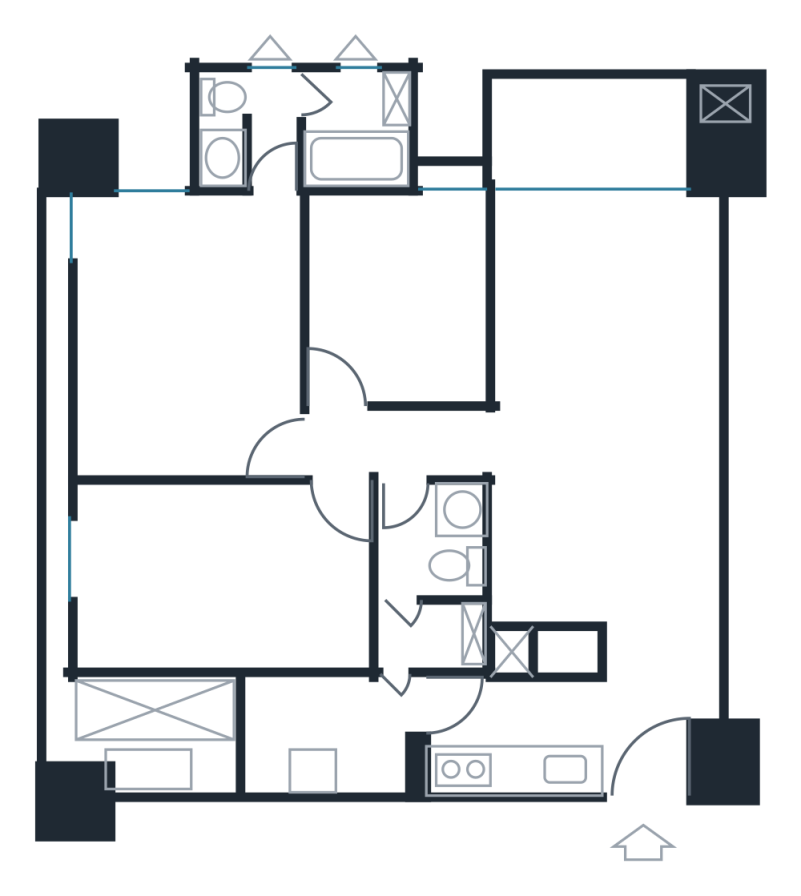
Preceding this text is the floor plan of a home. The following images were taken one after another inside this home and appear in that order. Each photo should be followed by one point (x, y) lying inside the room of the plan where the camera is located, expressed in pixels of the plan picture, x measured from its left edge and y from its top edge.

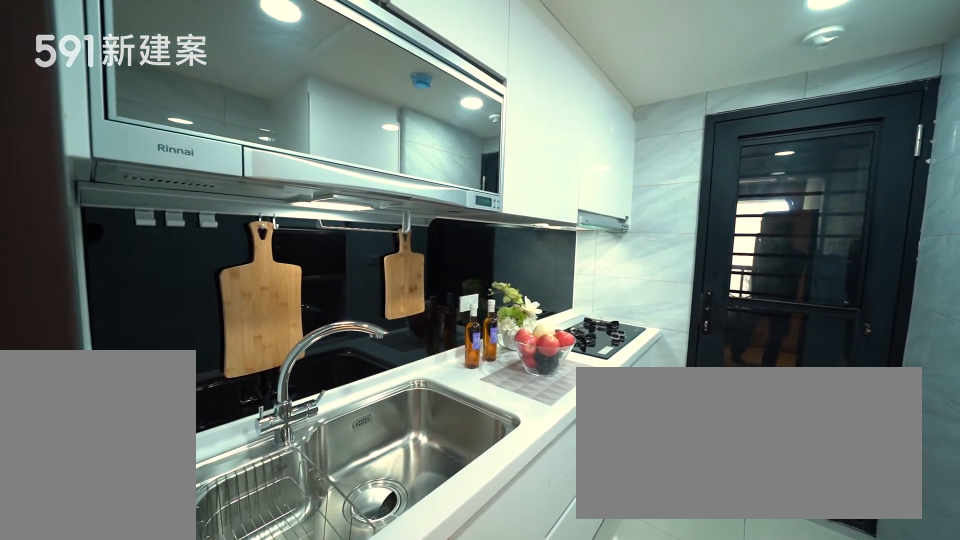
(510, 738)
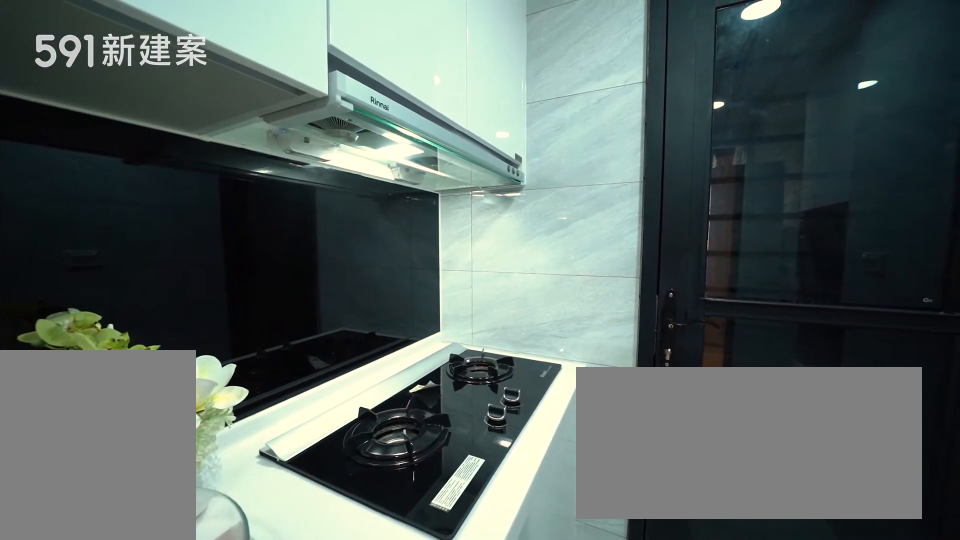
(510, 738)
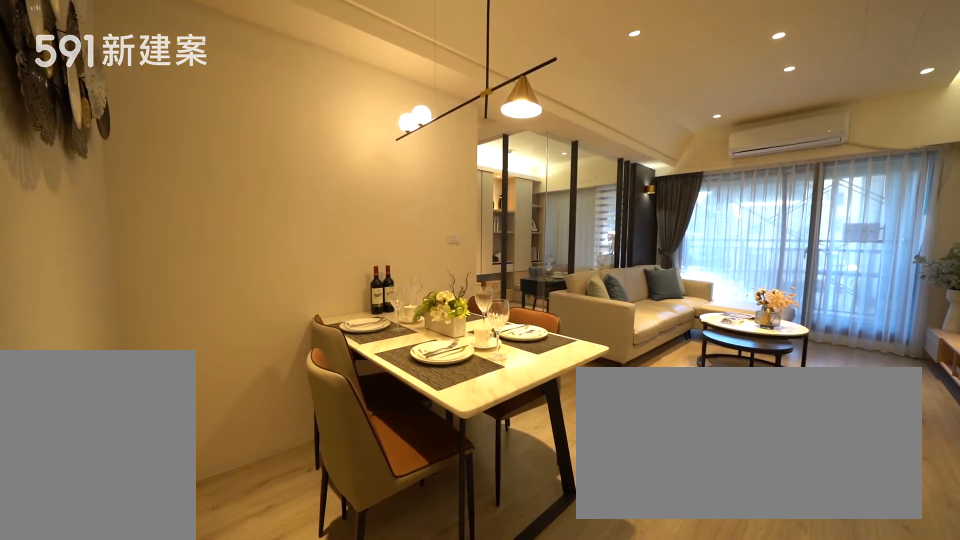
(563, 549)
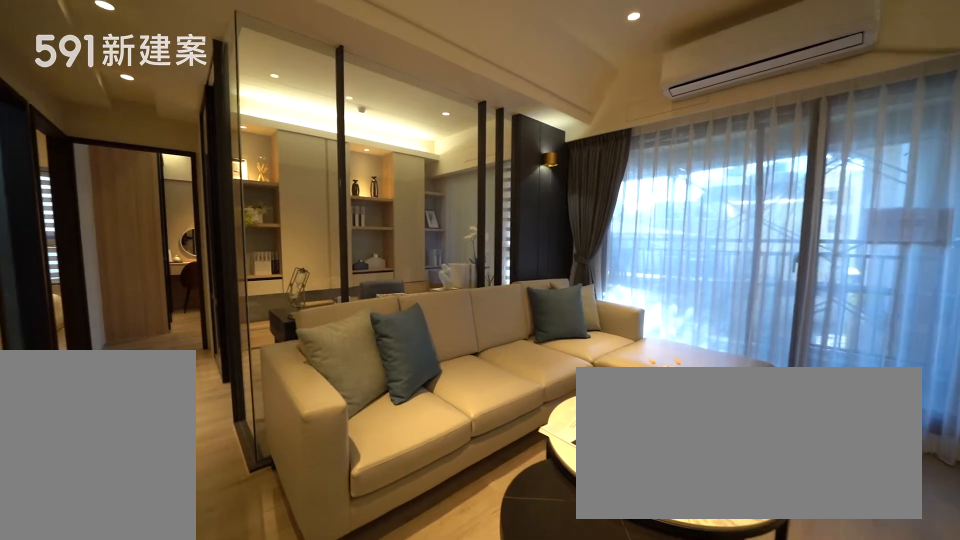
(595, 294)
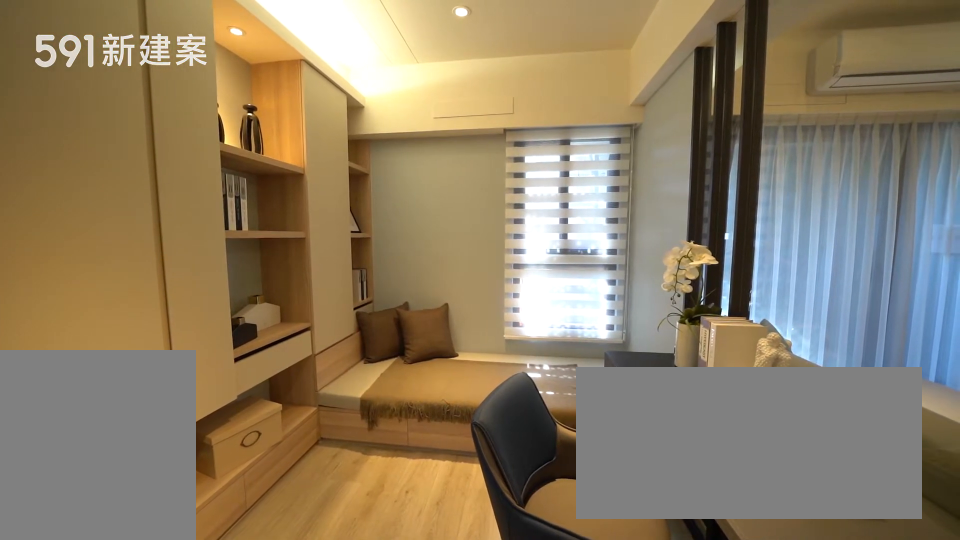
(393, 292)
